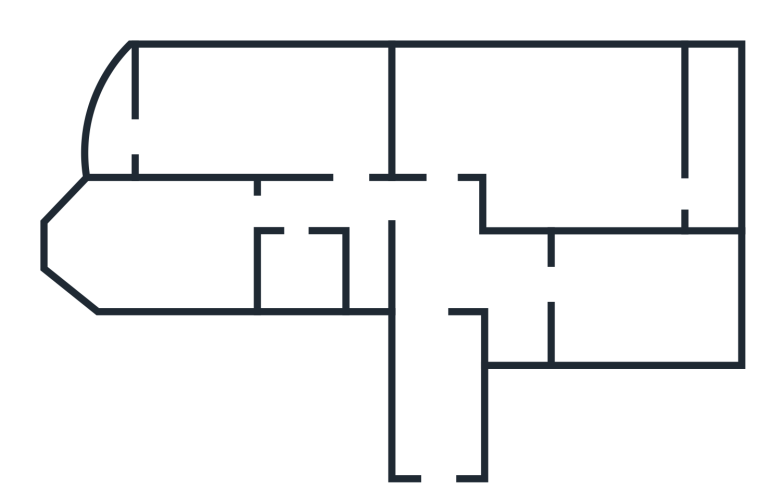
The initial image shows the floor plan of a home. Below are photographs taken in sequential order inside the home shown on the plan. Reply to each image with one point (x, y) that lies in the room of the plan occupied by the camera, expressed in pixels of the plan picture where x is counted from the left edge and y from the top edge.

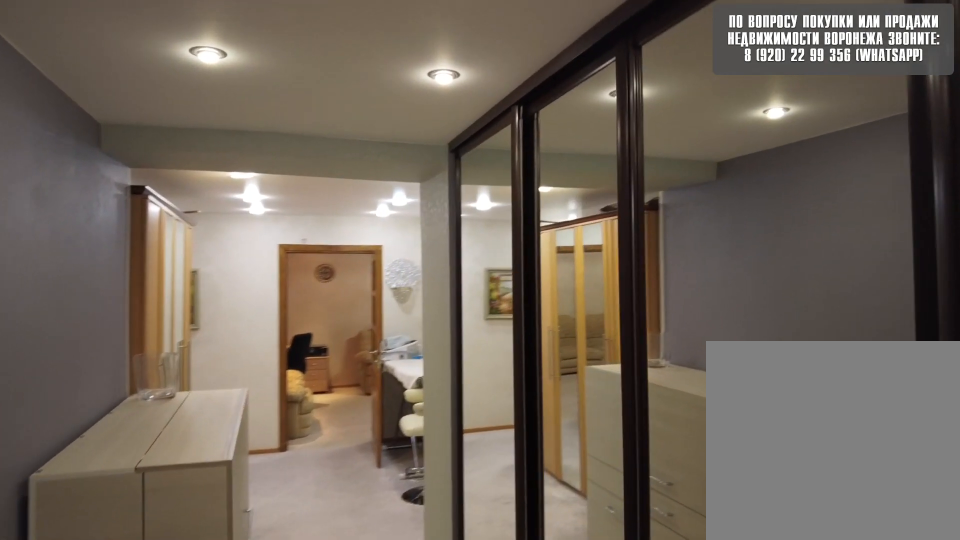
(443, 455)
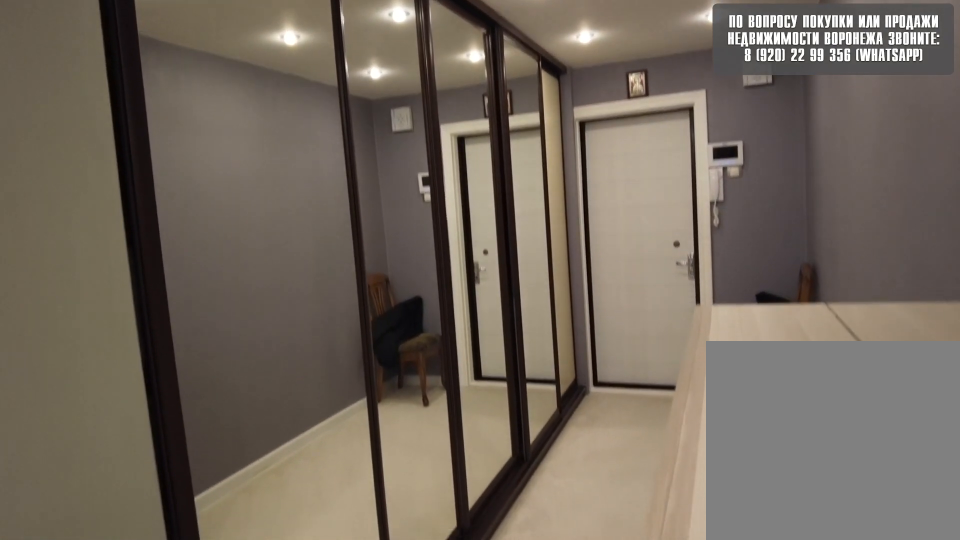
(443, 280)
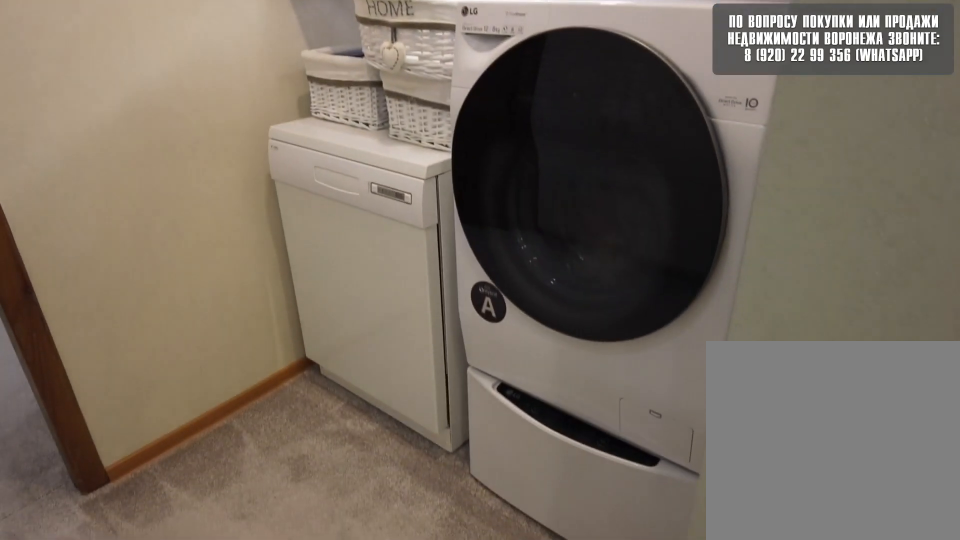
(525, 287)
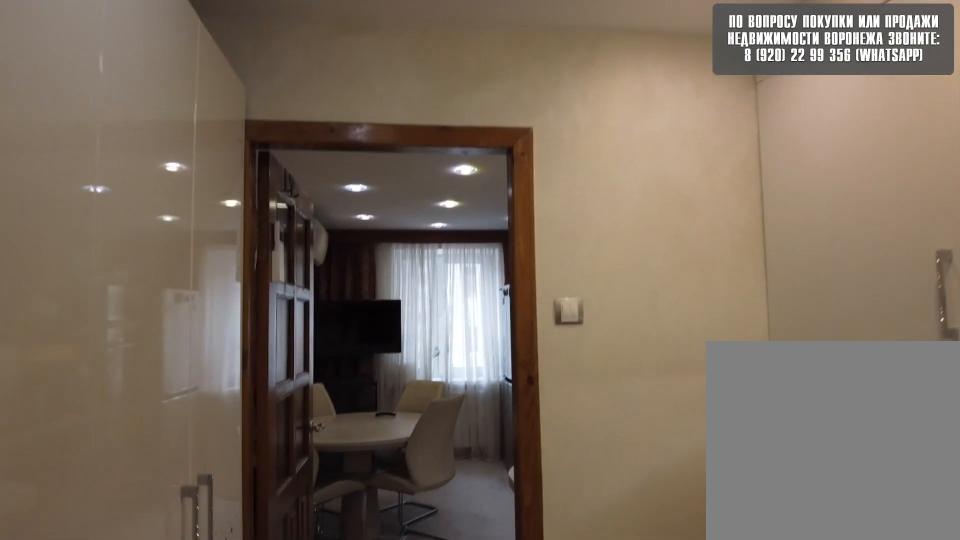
(525, 287)
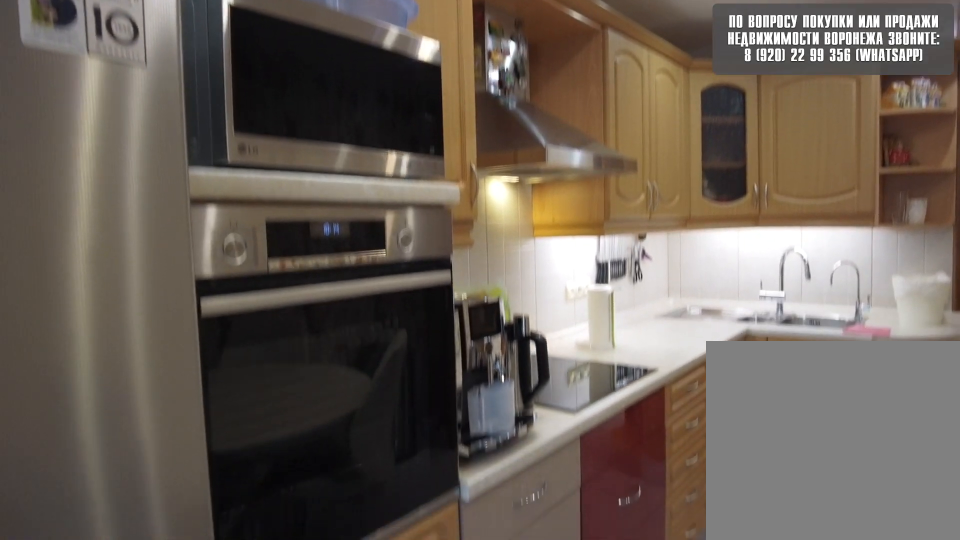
(614, 299)
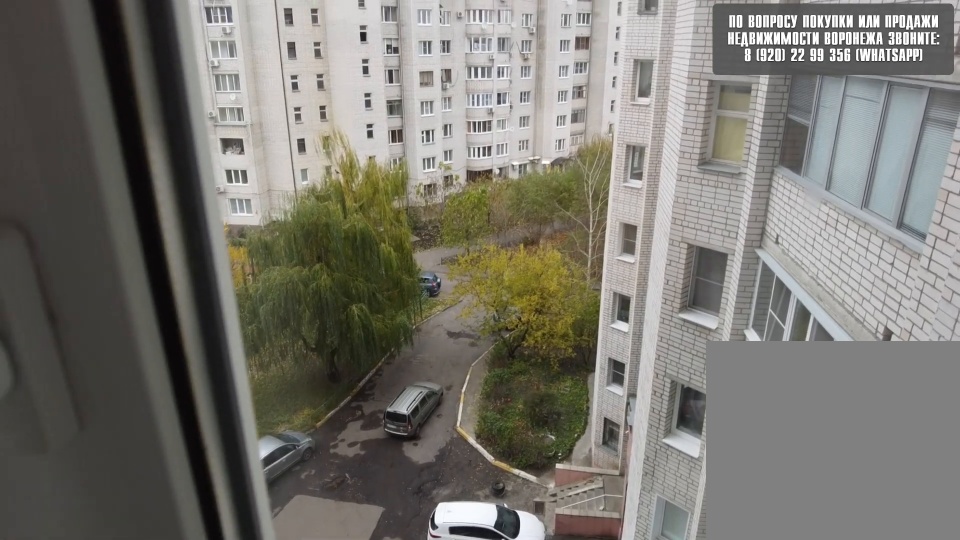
(614, 299)
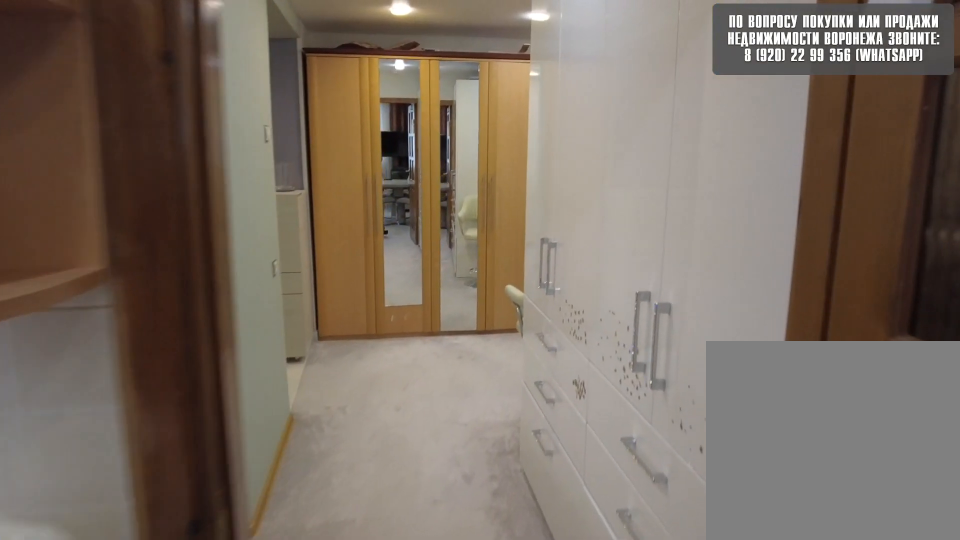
(529, 299)
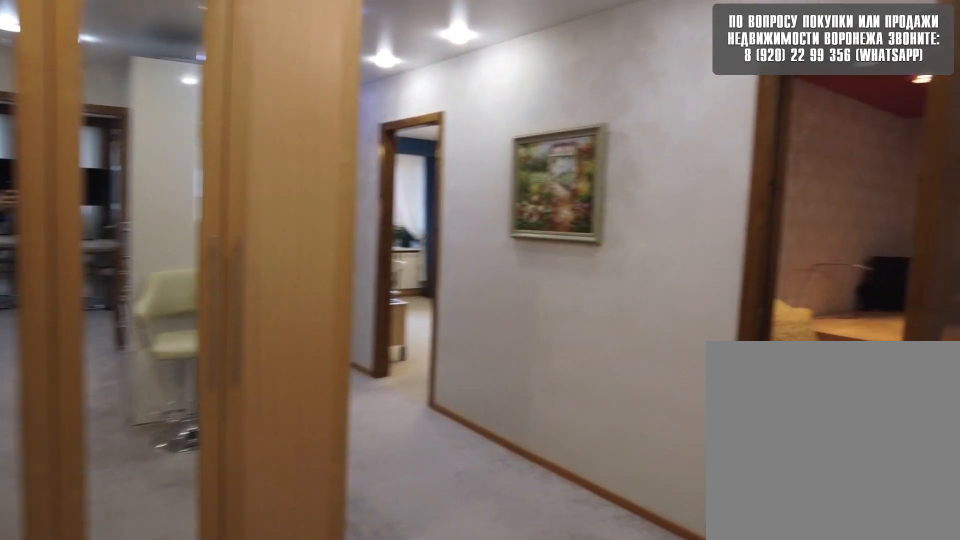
(451, 274)
